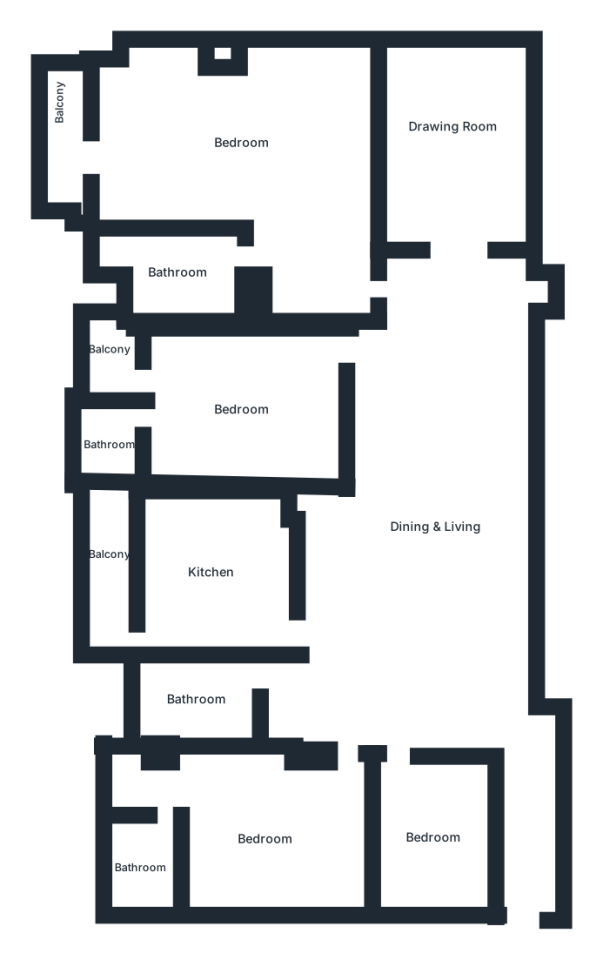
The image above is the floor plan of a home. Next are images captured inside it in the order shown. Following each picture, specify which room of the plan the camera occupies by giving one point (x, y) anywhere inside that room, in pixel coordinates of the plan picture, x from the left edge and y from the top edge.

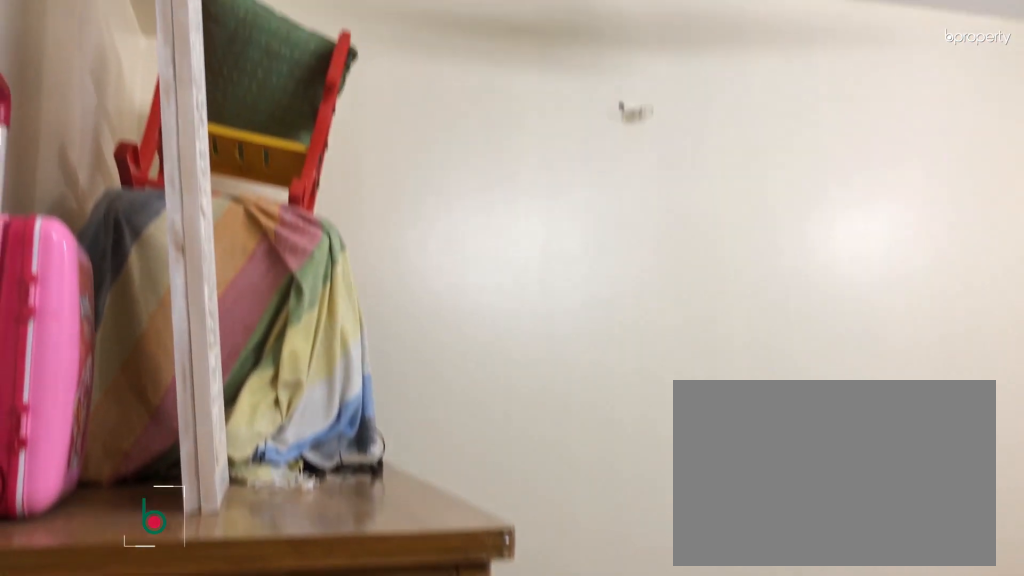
(434, 842)
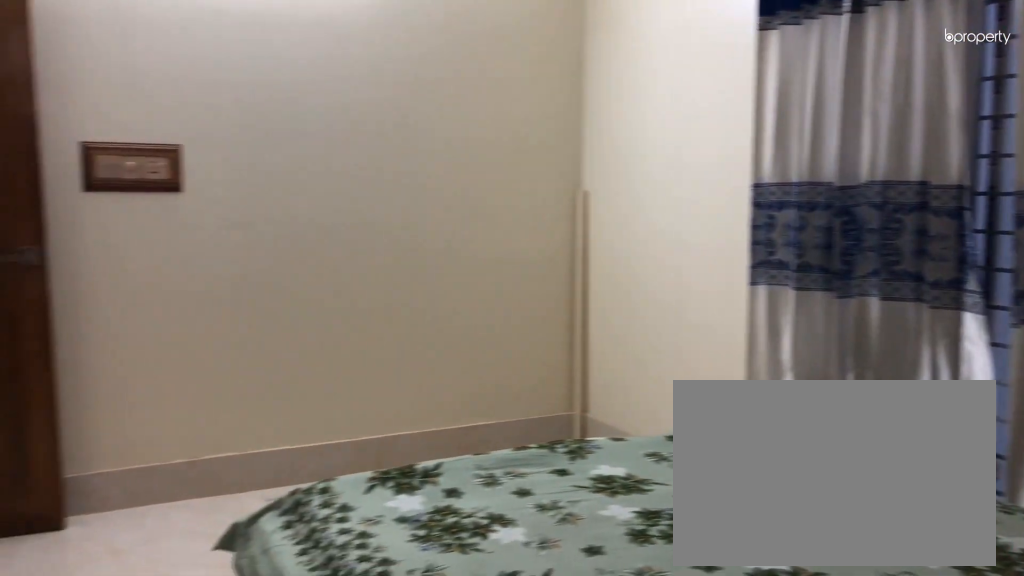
(270, 842)
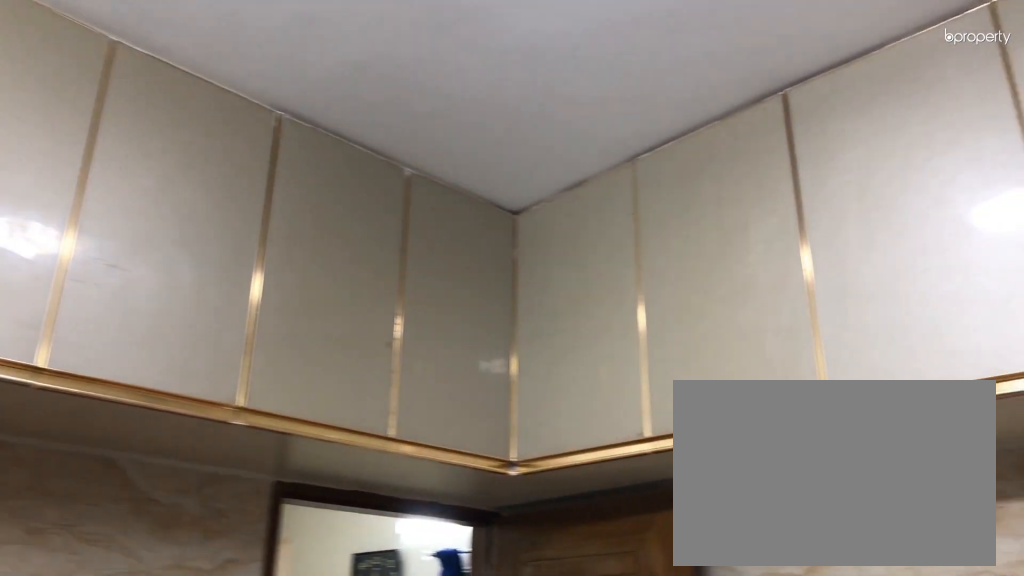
(209, 571)
